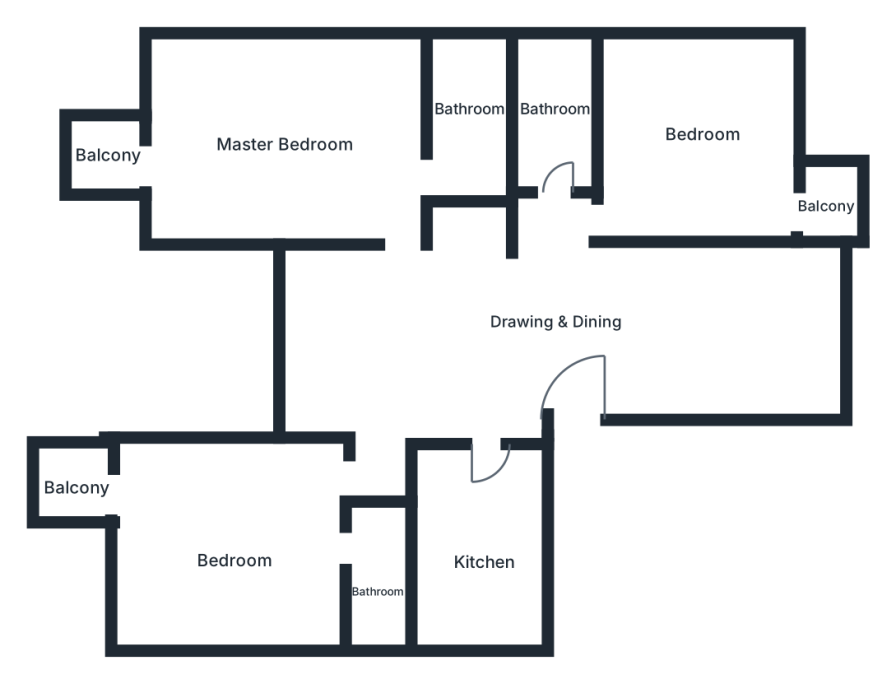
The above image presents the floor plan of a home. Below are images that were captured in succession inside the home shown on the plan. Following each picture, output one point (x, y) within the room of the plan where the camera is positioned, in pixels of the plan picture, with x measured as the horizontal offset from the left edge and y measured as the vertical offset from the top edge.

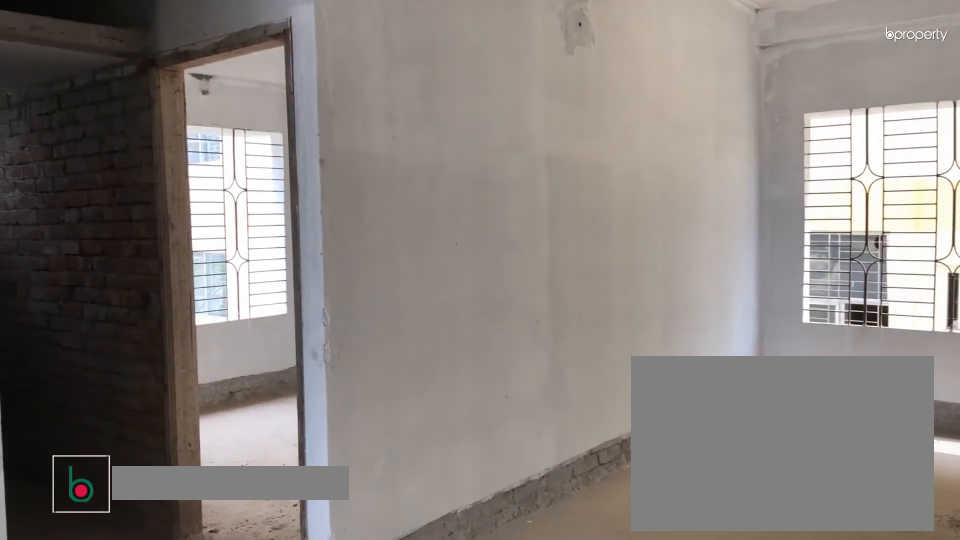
(722, 332)
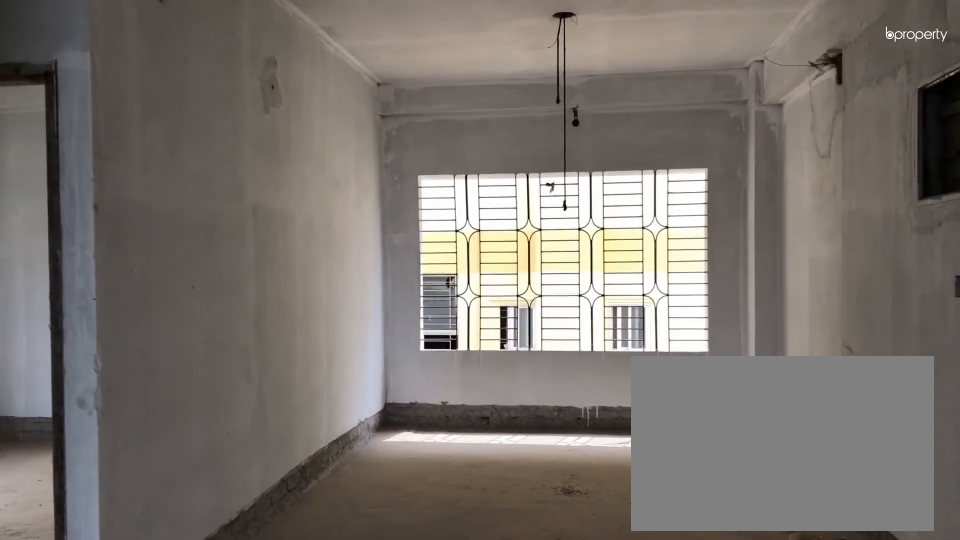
(722, 332)
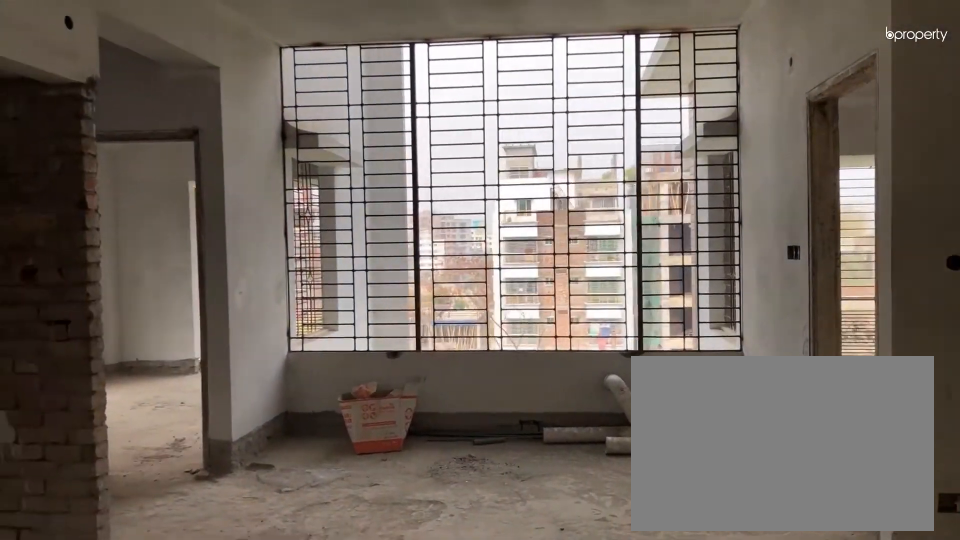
(406, 339)
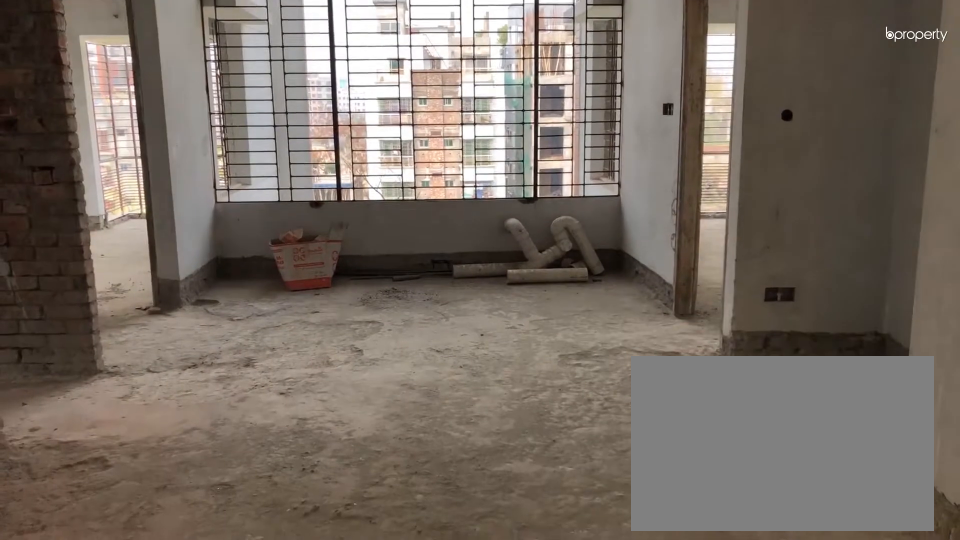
(406, 339)
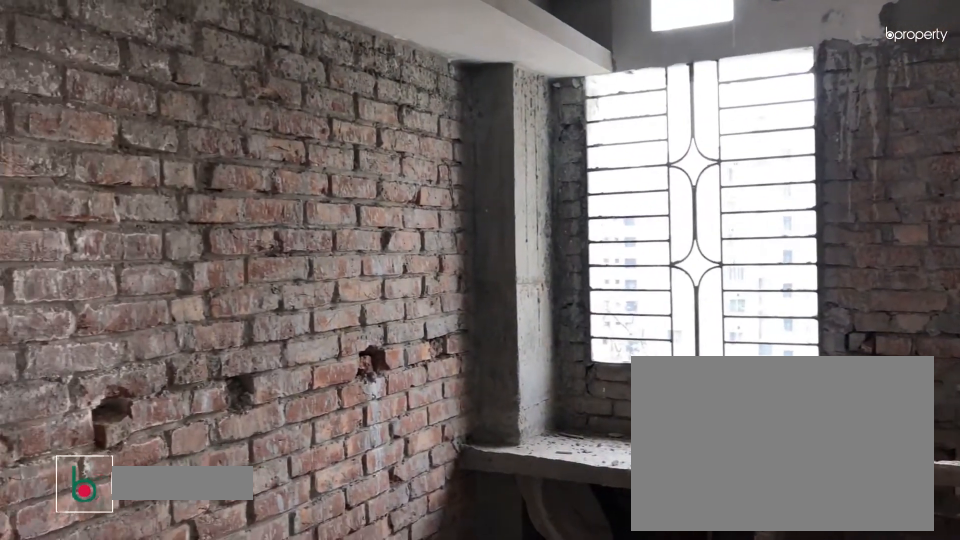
(476, 531)
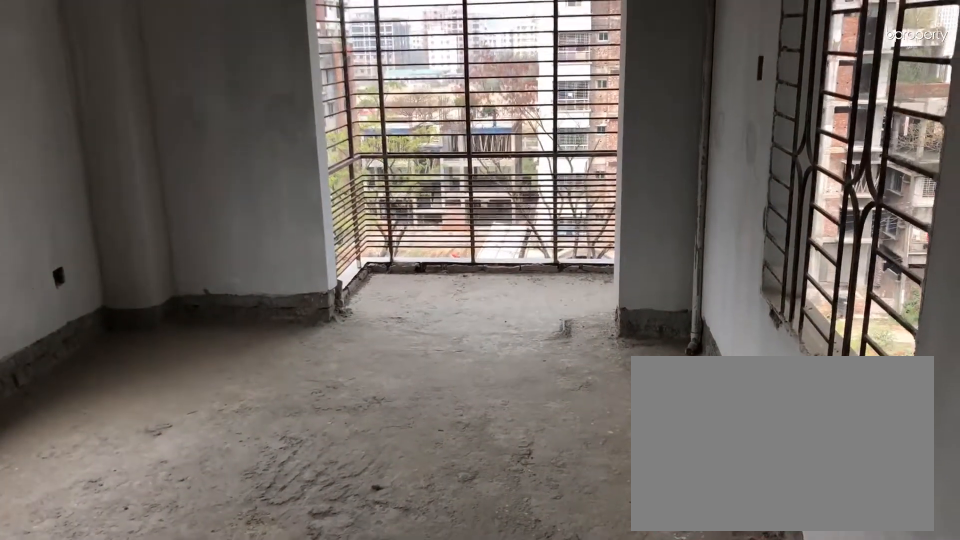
(240, 549)
